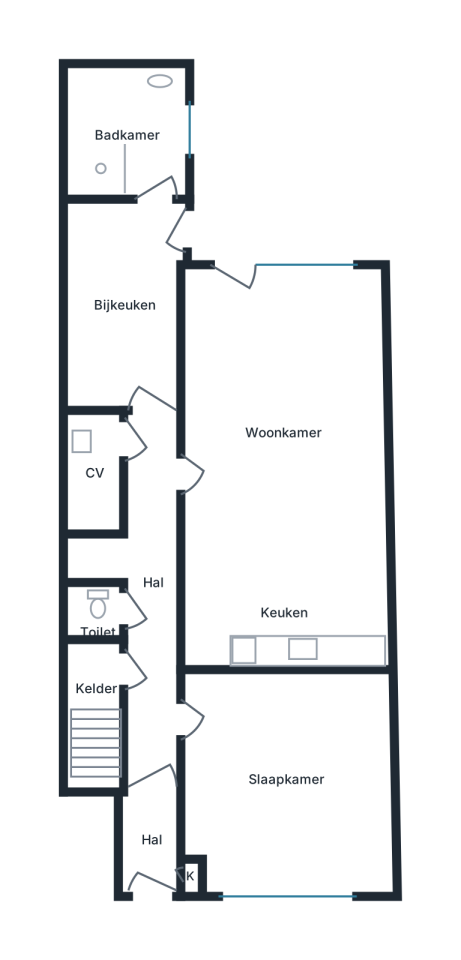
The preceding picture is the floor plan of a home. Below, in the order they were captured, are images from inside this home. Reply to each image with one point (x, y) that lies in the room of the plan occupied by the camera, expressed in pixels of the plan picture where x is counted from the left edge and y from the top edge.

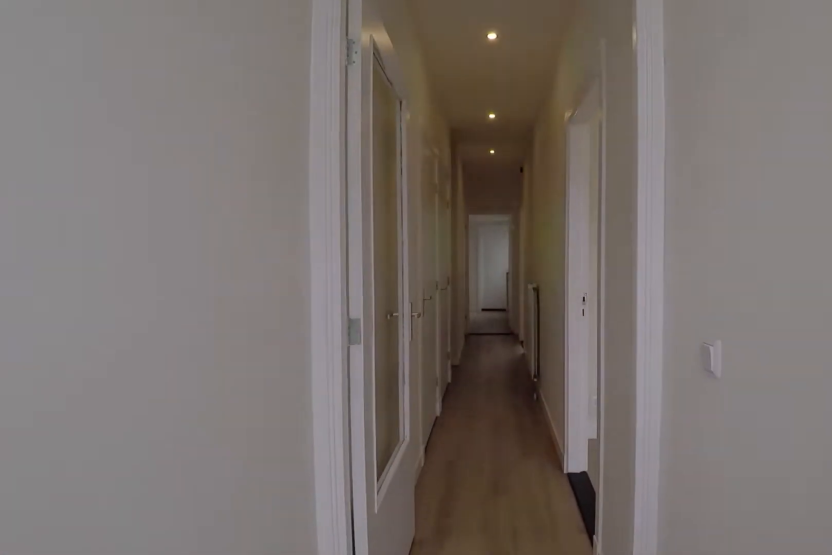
(151, 837)
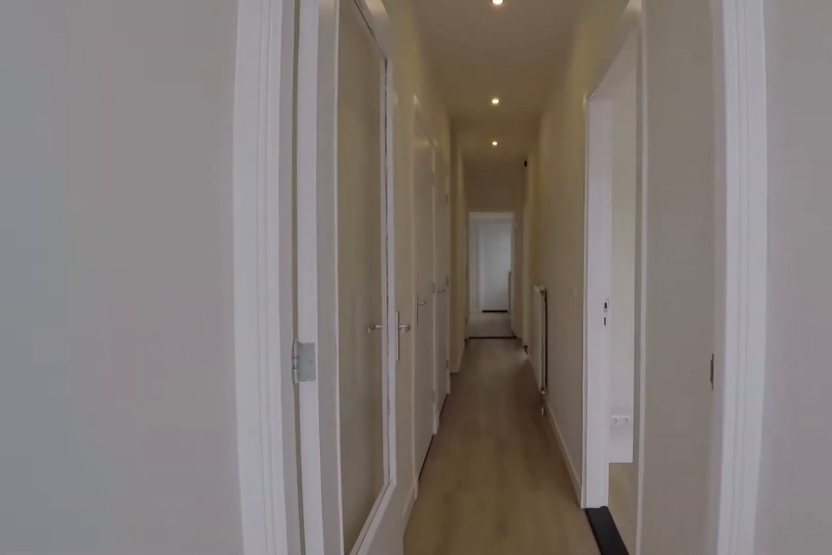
(151, 837)
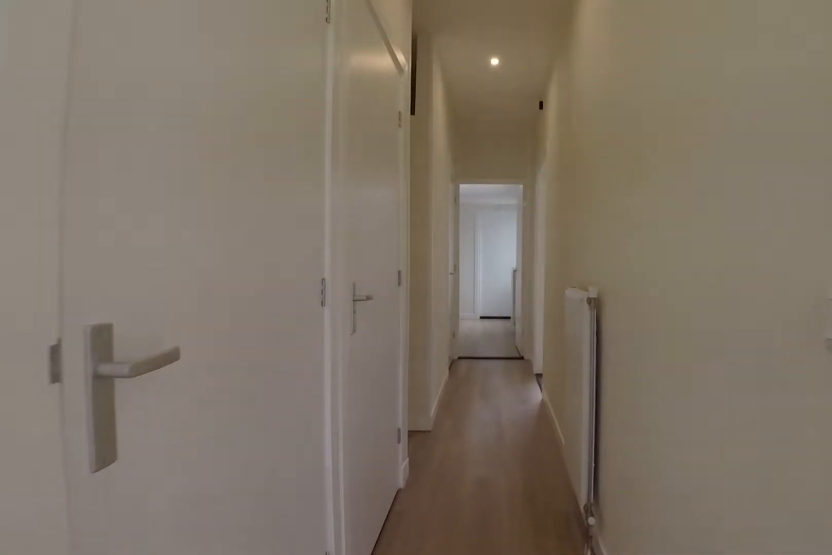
(146, 595)
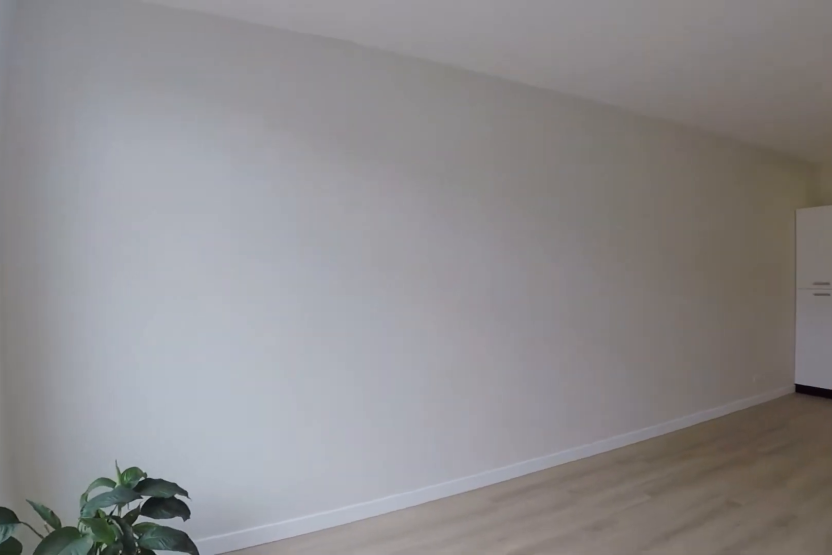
(282, 469)
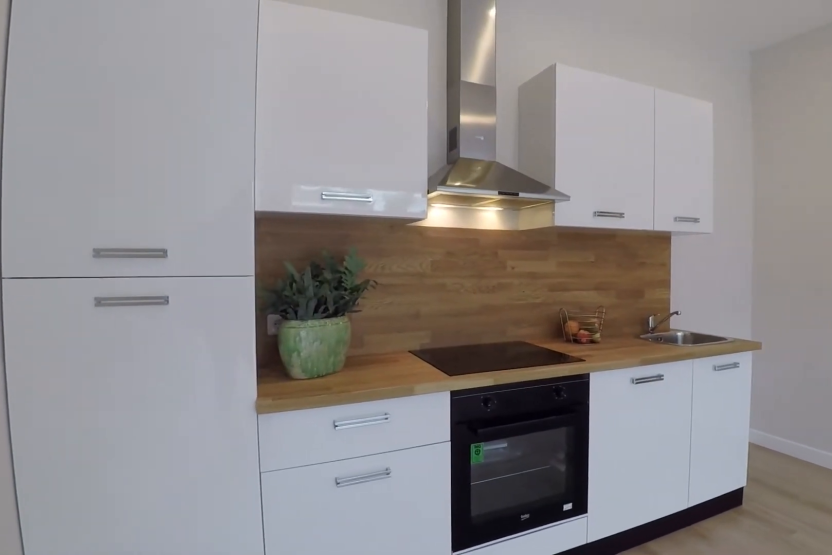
(282, 469)
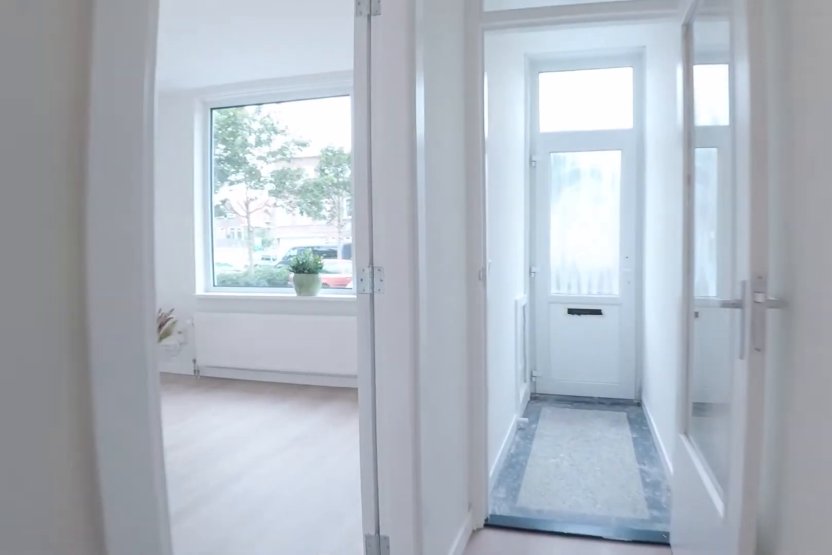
(146, 595)
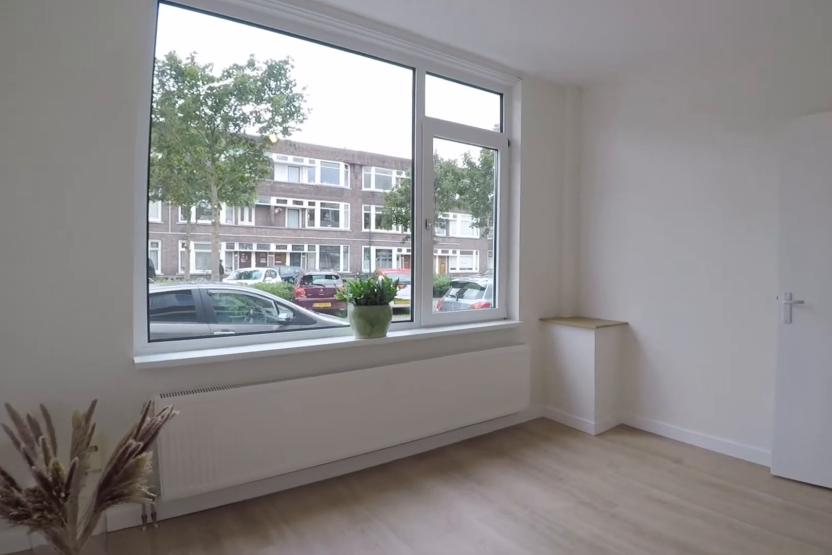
(286, 780)
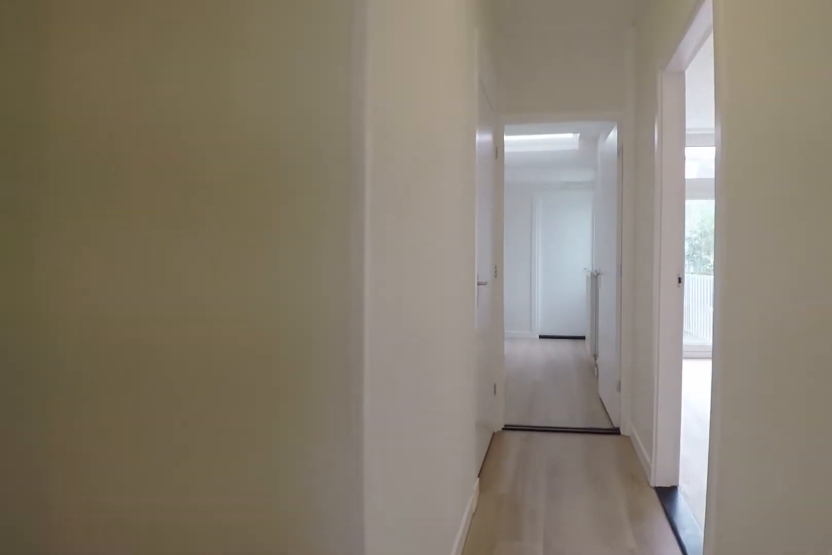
(146, 595)
